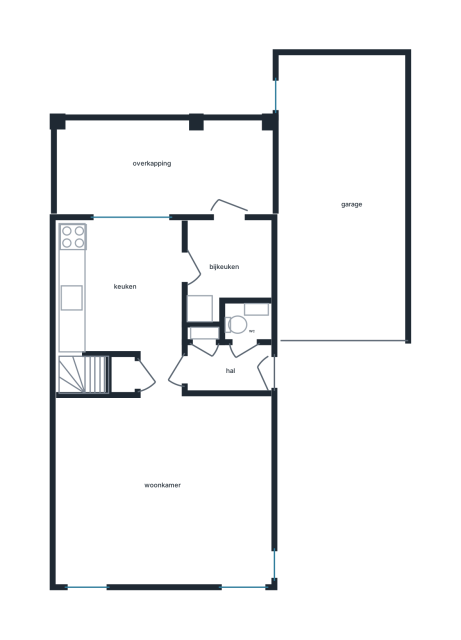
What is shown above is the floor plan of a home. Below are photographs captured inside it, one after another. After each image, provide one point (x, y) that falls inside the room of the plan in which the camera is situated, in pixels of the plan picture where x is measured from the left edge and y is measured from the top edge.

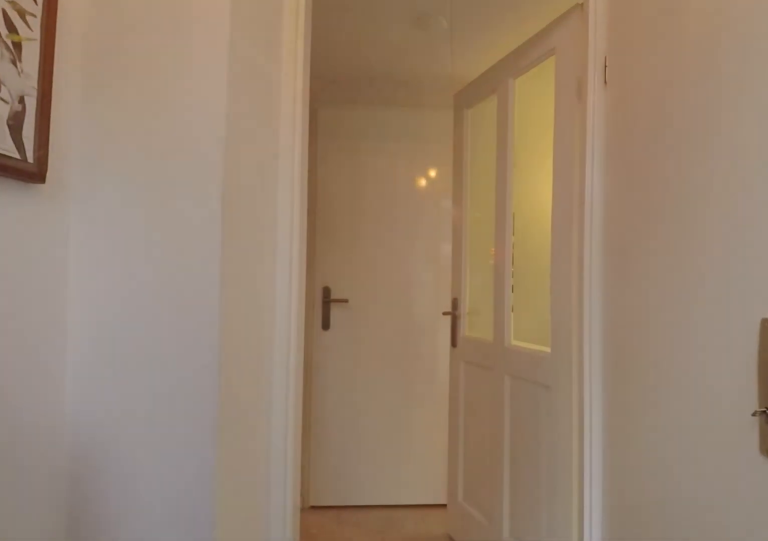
(227, 369)
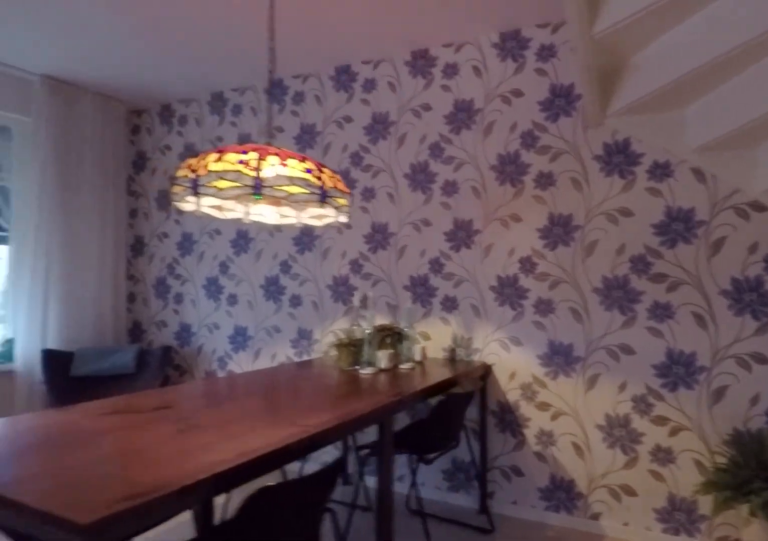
(163, 484)
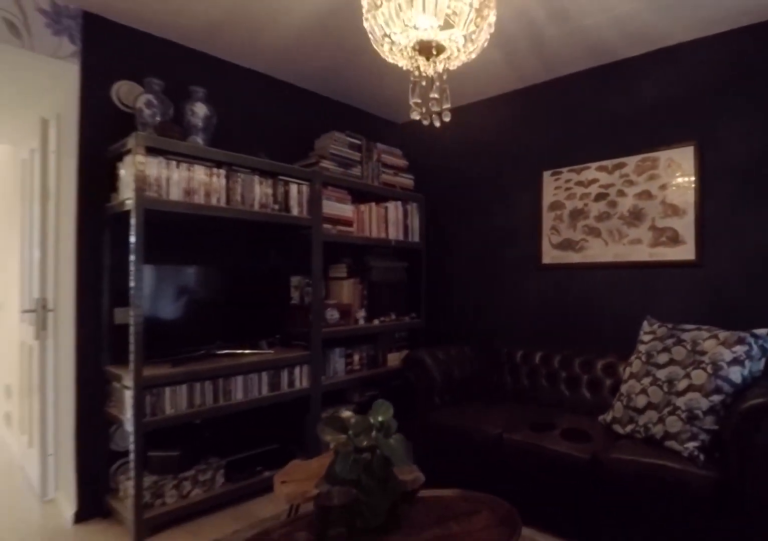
(163, 484)
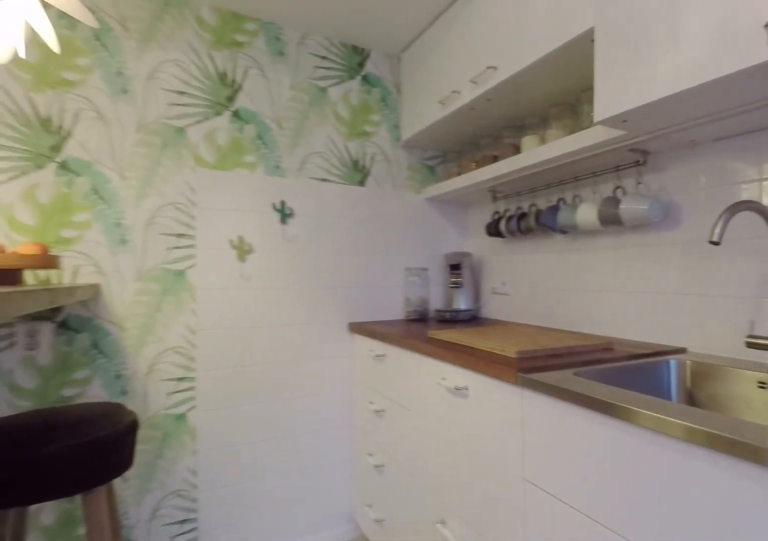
(121, 287)
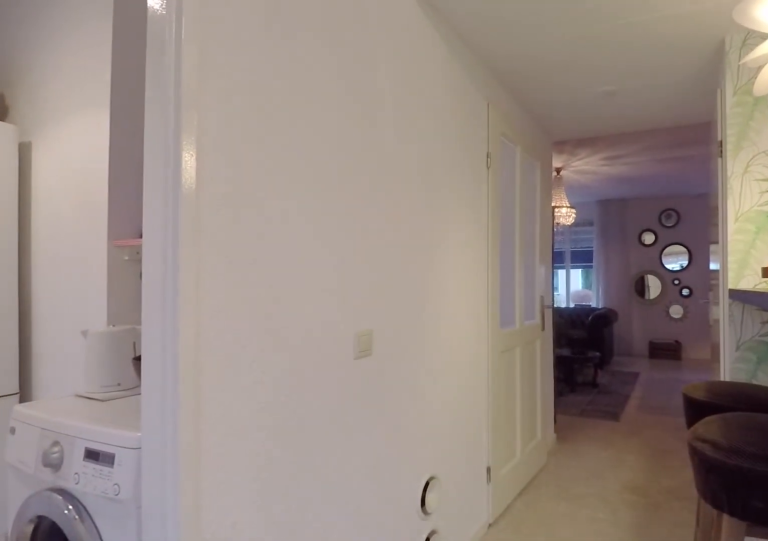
(121, 287)
